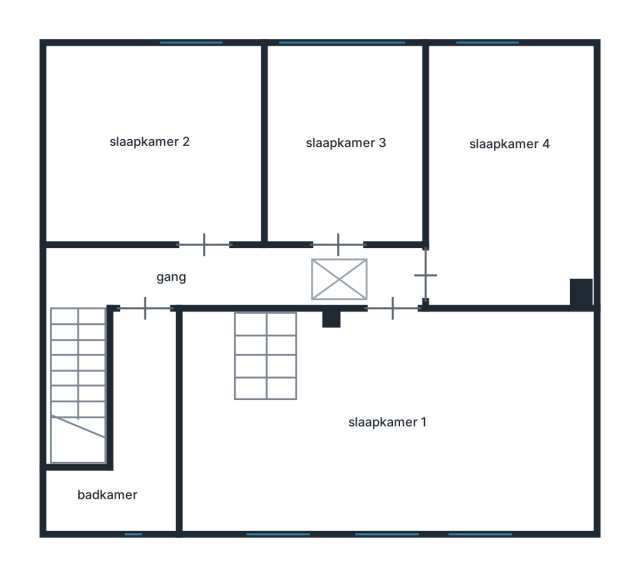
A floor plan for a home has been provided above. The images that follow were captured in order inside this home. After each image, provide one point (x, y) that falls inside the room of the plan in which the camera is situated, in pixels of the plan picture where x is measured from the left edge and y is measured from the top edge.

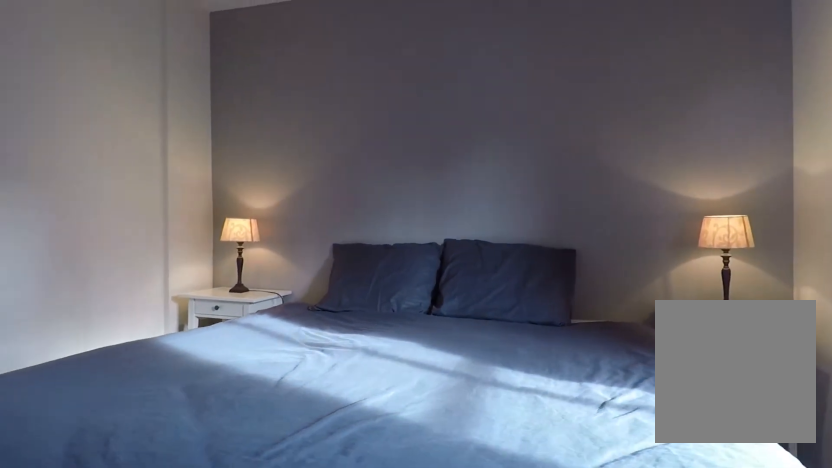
(155, 147)
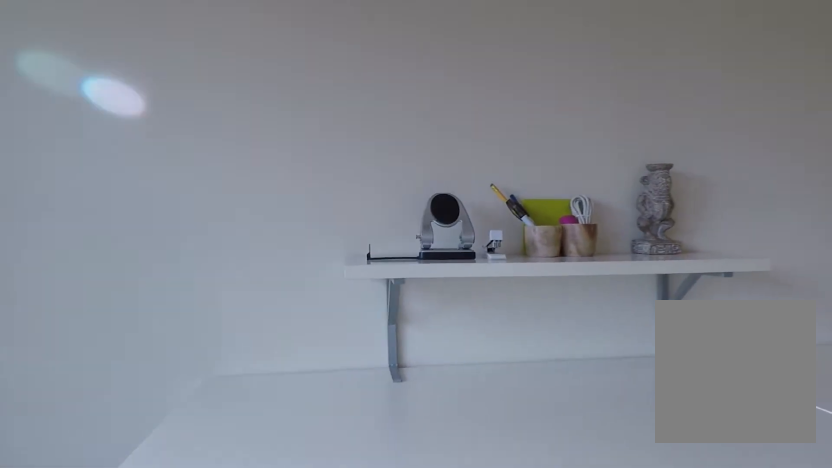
(341, 113)
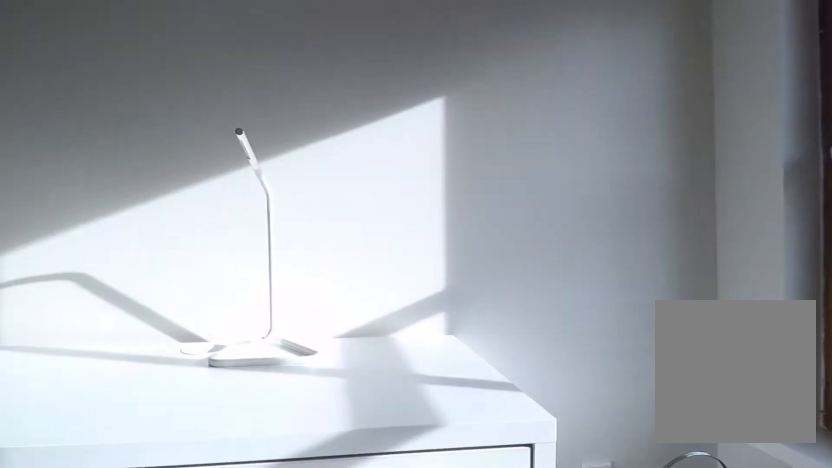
(514, 123)
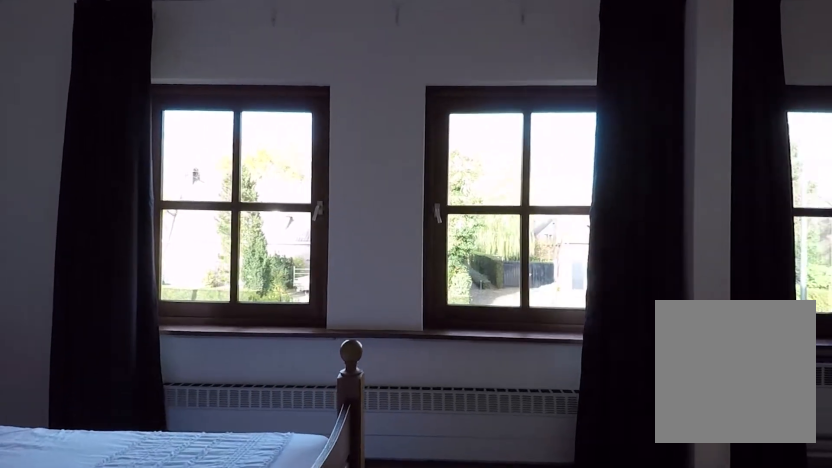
(220, 433)
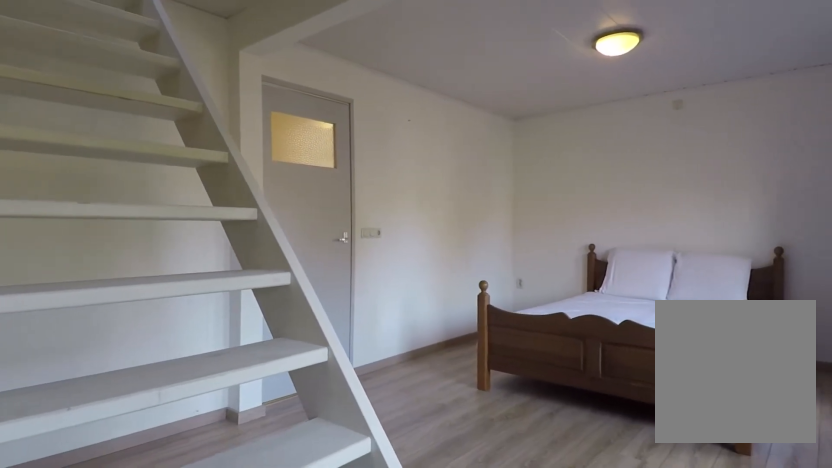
(220, 433)
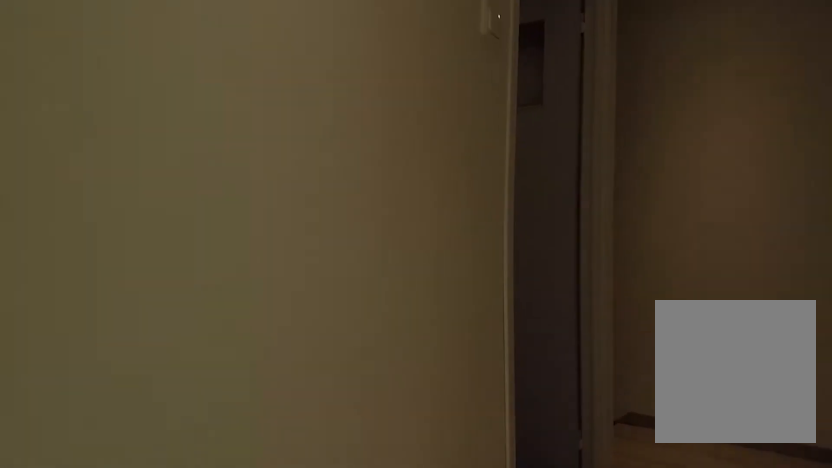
(163, 271)
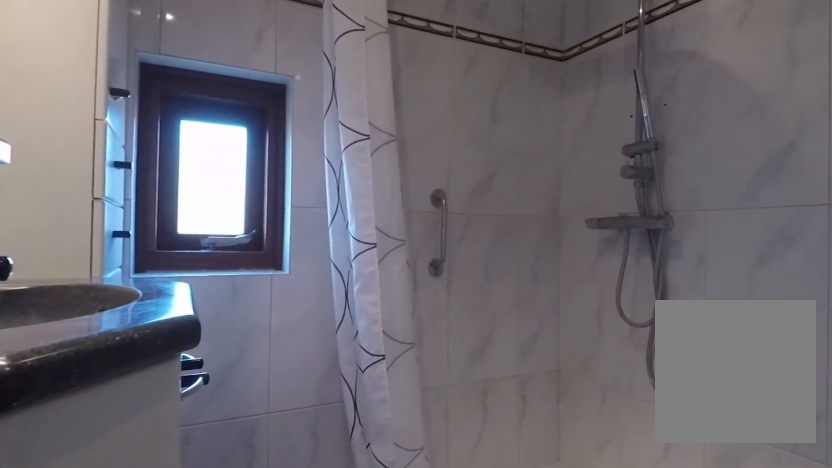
(133, 436)
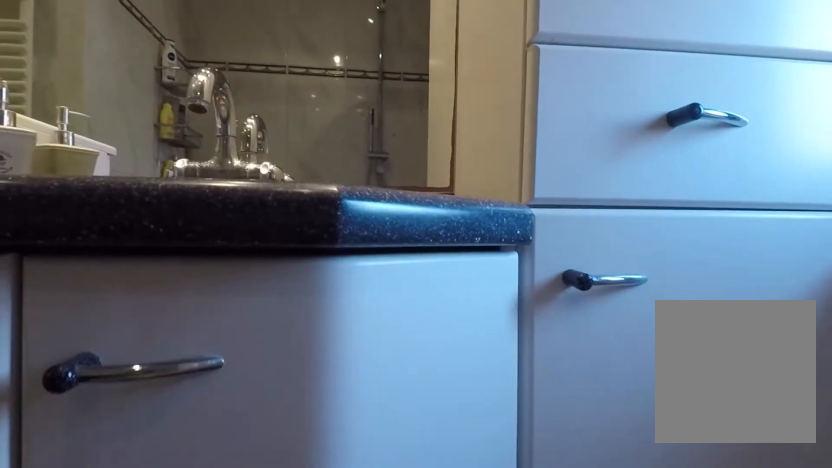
(133, 436)
